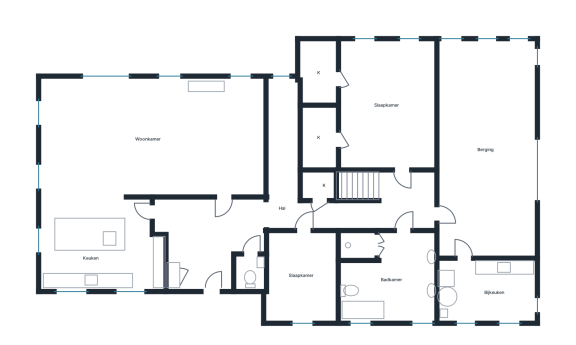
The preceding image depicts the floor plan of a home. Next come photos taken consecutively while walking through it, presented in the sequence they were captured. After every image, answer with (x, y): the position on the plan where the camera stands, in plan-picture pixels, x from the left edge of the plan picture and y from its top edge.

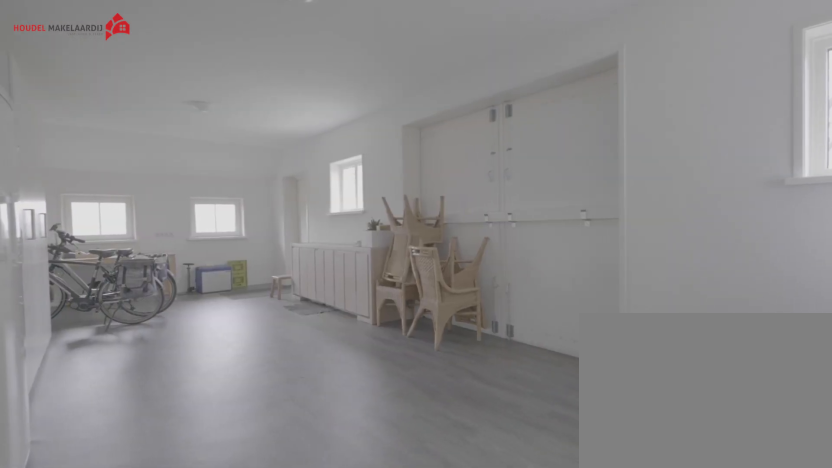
(442, 212)
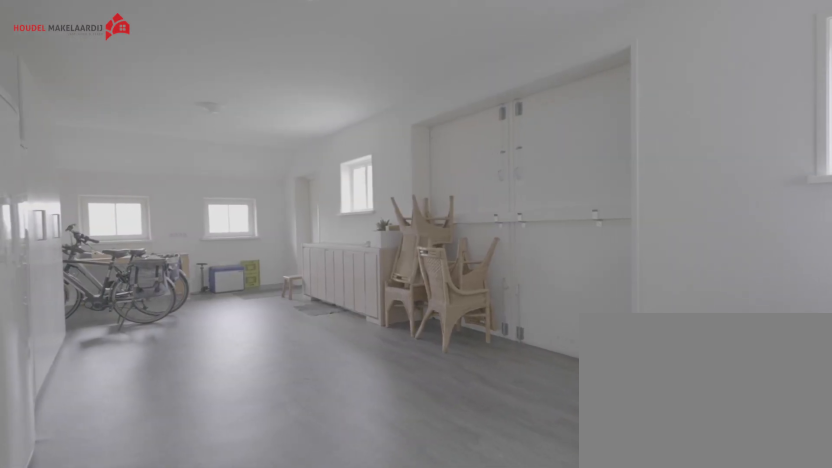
(443, 212)
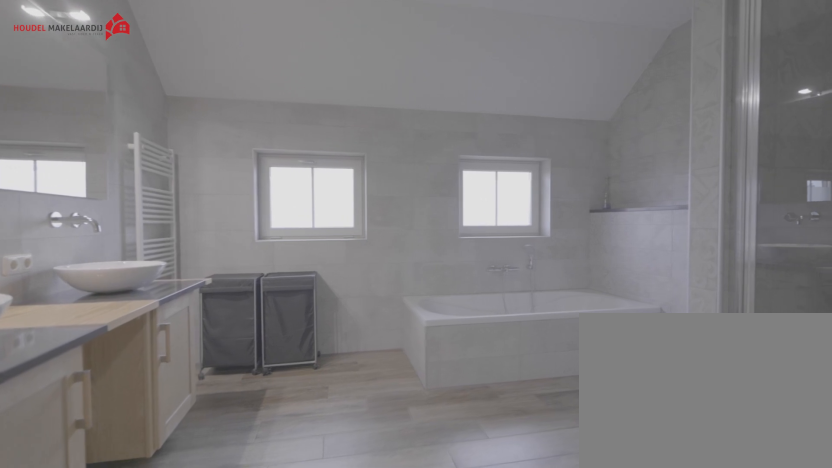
(408, 233)
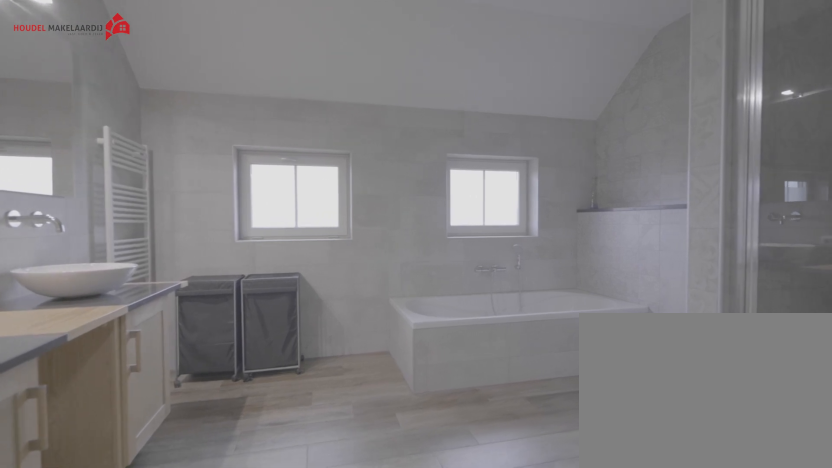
(408, 234)
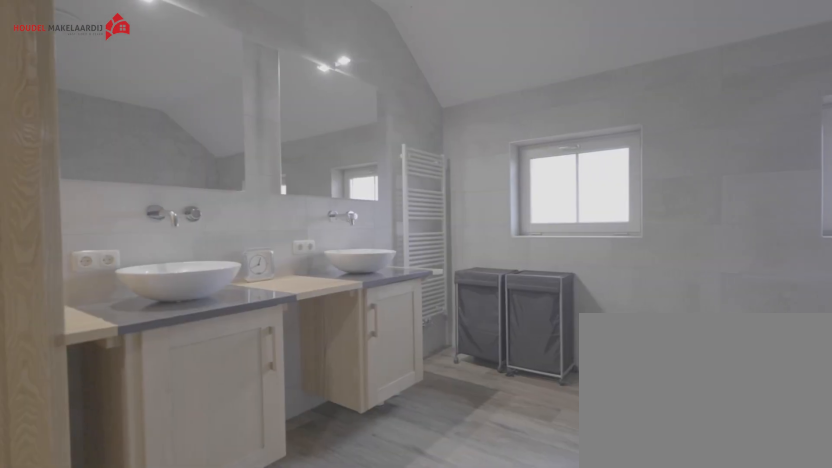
(402, 235)
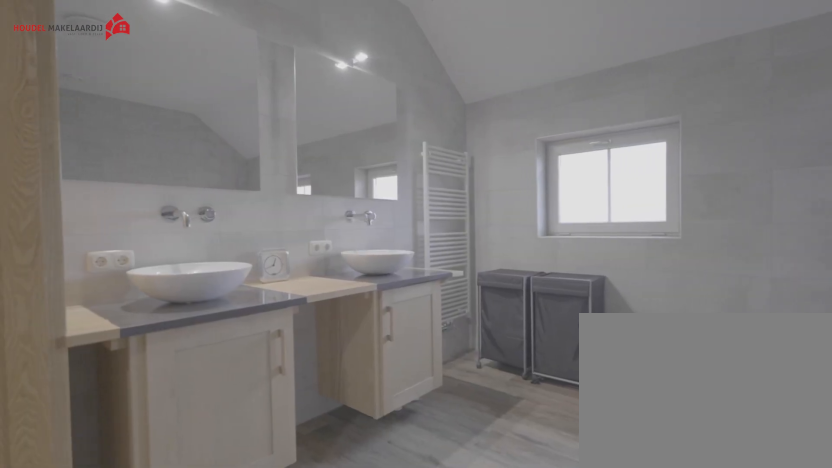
(401, 236)
